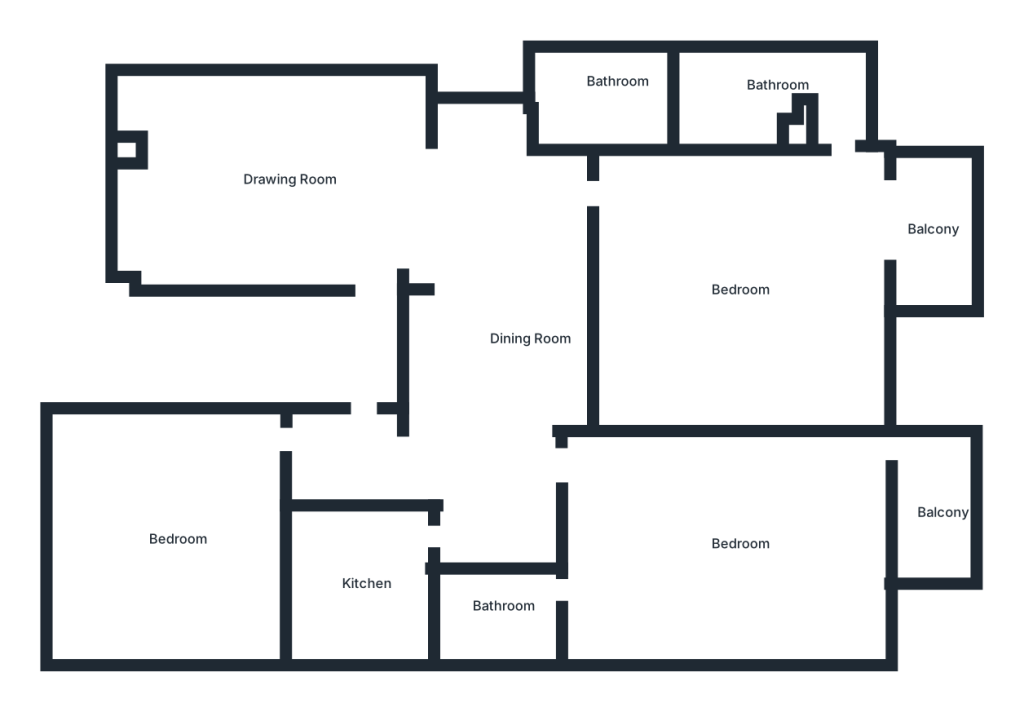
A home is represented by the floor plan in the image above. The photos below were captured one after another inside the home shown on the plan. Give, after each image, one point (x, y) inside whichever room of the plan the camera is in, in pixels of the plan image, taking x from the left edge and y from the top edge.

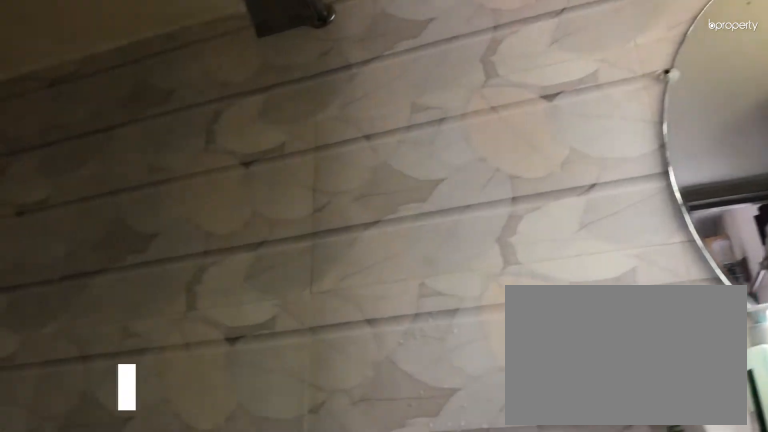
(758, 103)
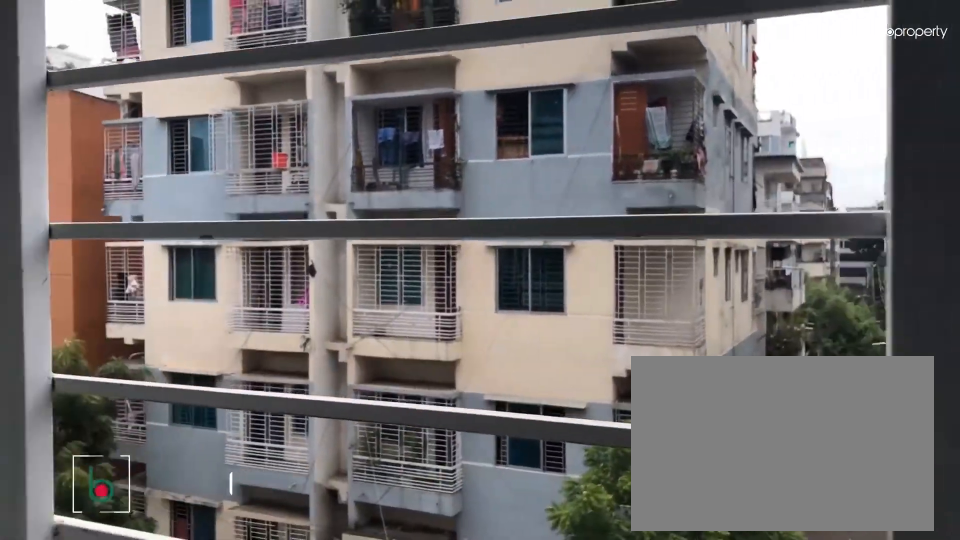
(926, 238)
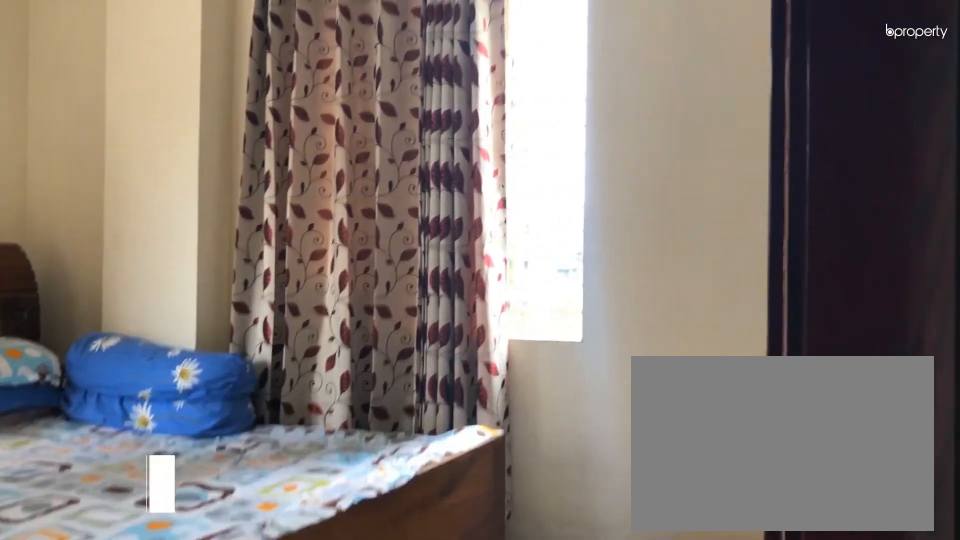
(714, 553)
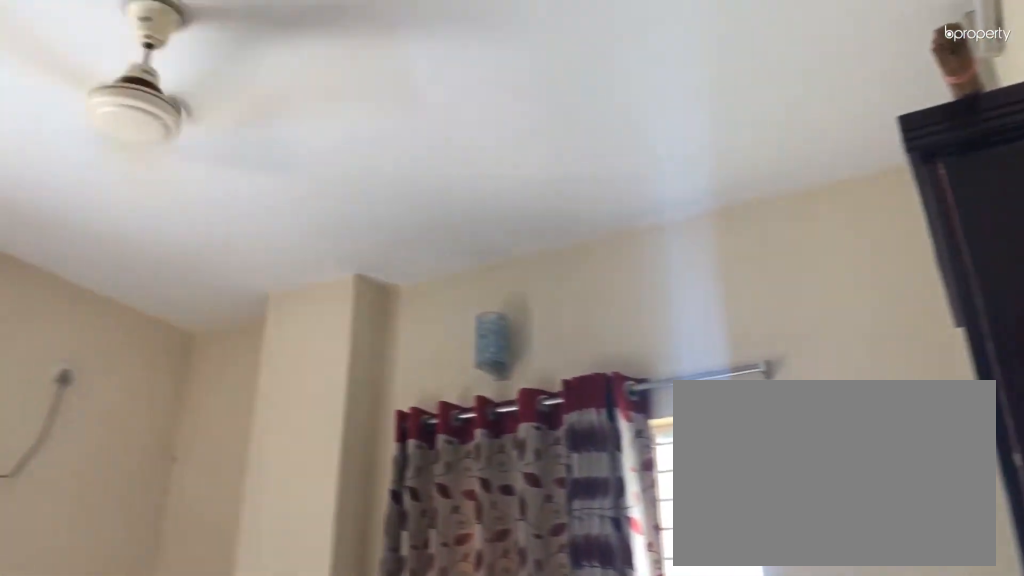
(713, 552)
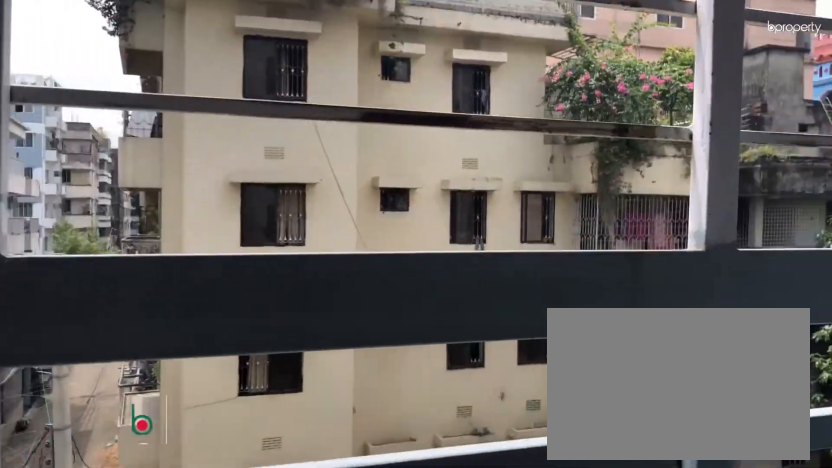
(936, 511)
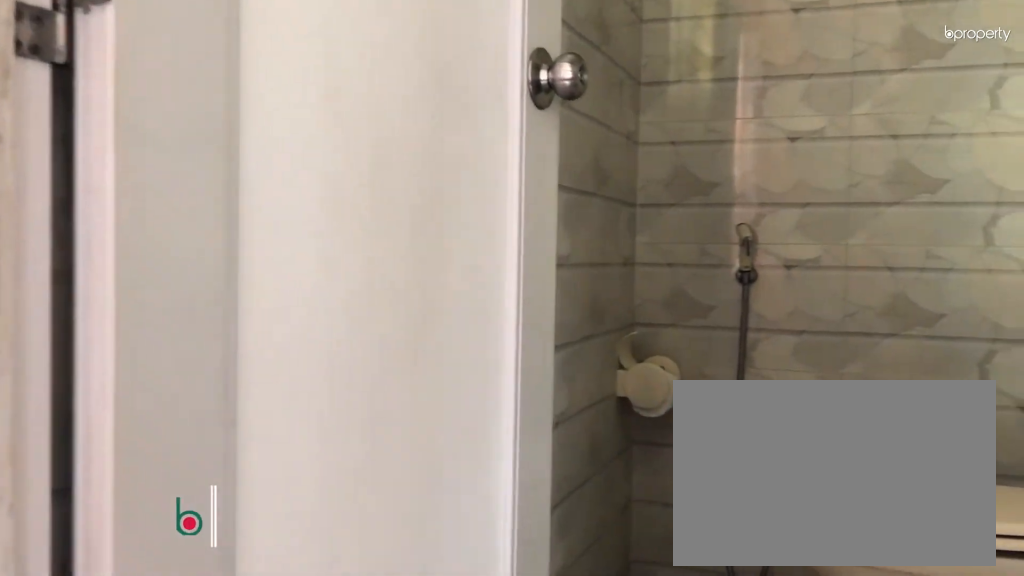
(504, 614)
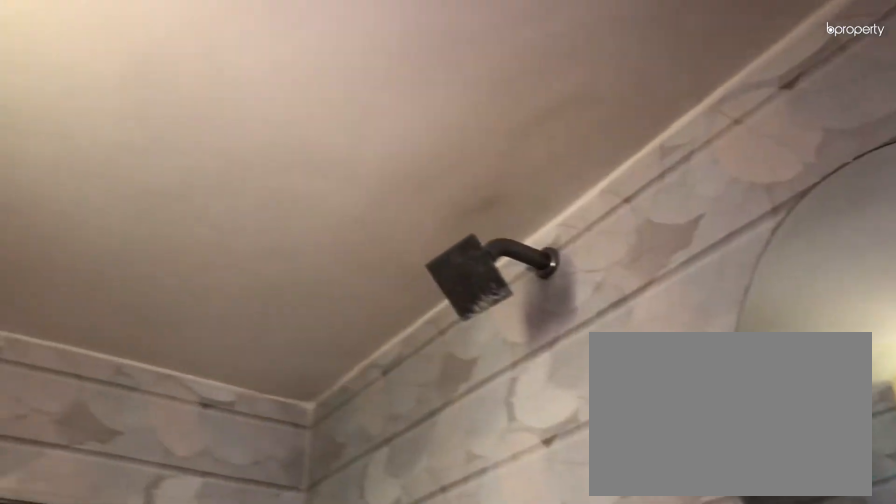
(504, 614)
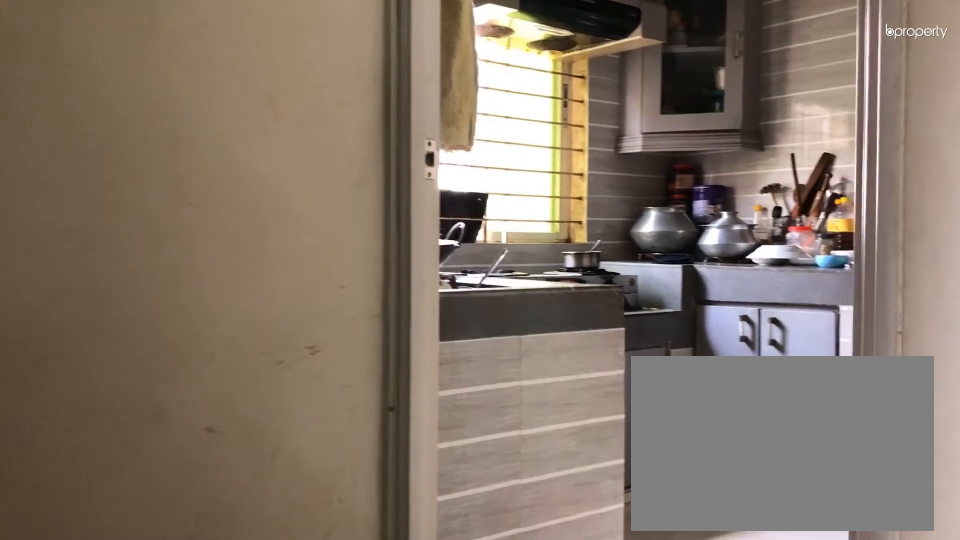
(442, 534)
